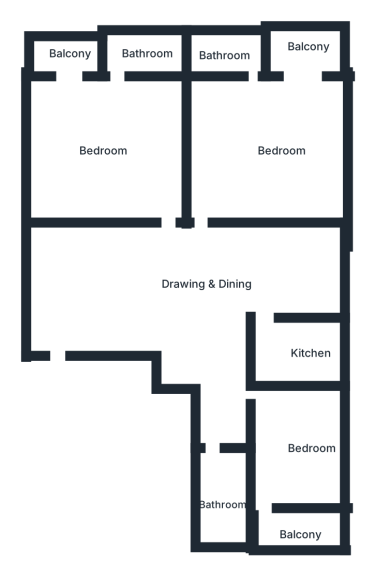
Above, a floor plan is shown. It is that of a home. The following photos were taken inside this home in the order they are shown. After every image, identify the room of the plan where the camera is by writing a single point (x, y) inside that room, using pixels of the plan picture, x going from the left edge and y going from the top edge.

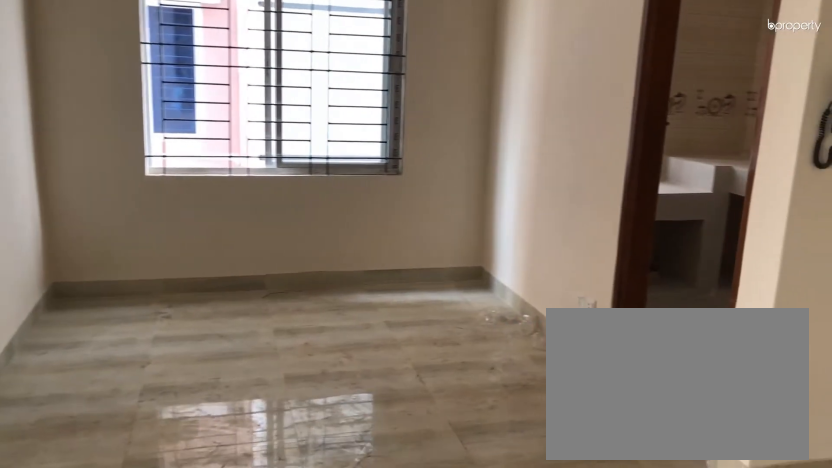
(177, 290)
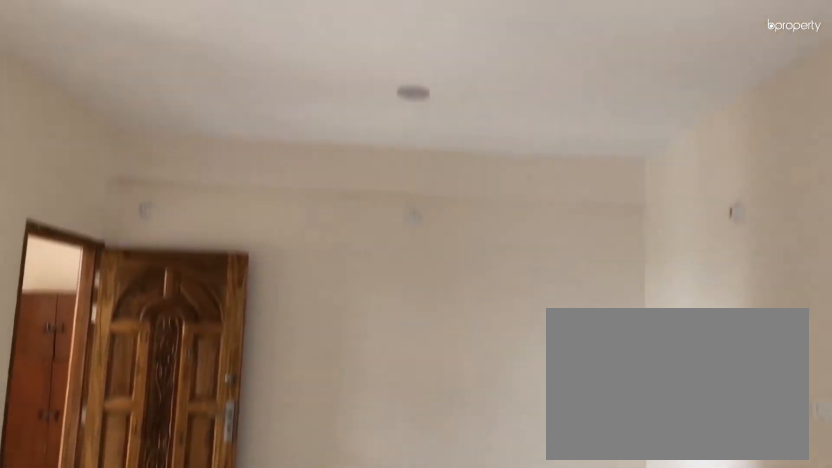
(177, 290)
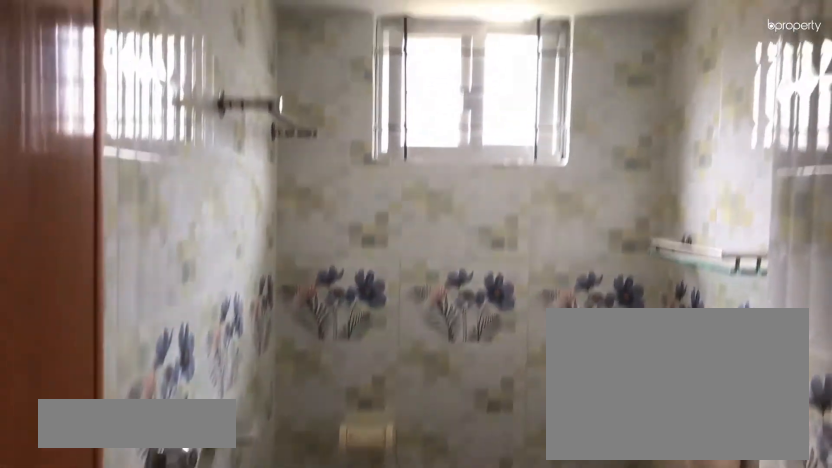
(223, 487)
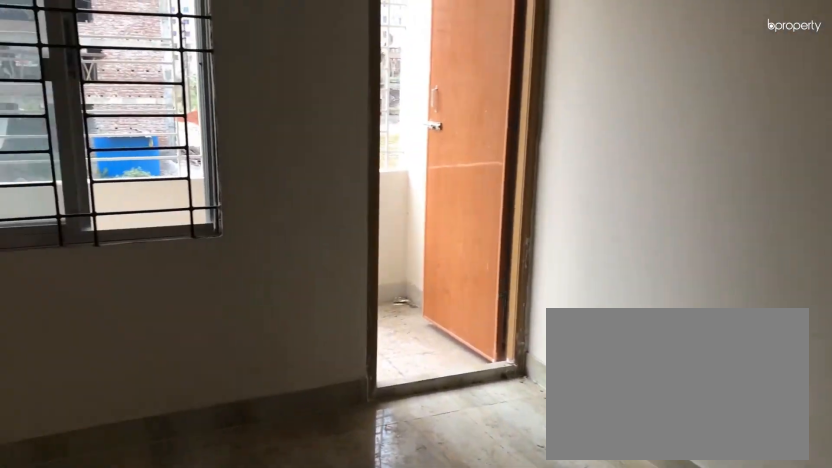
(311, 449)
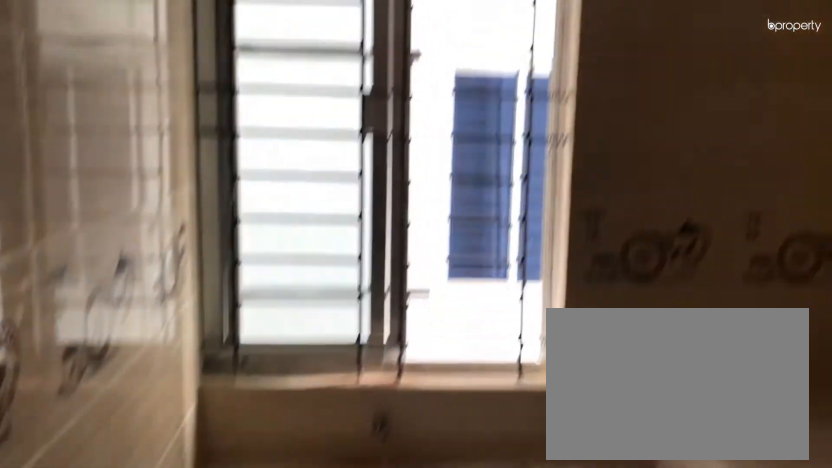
(308, 362)
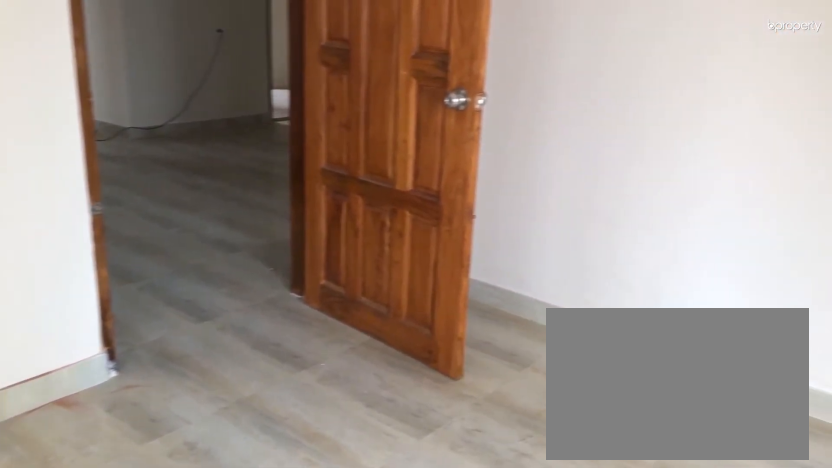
(290, 148)
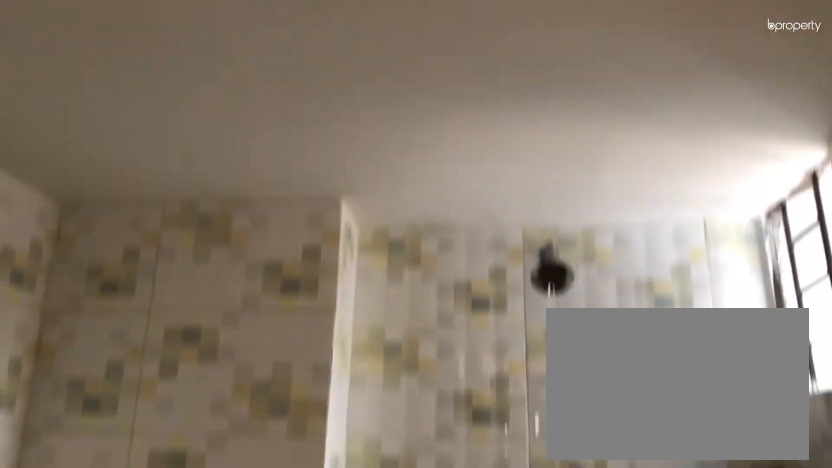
(230, 56)
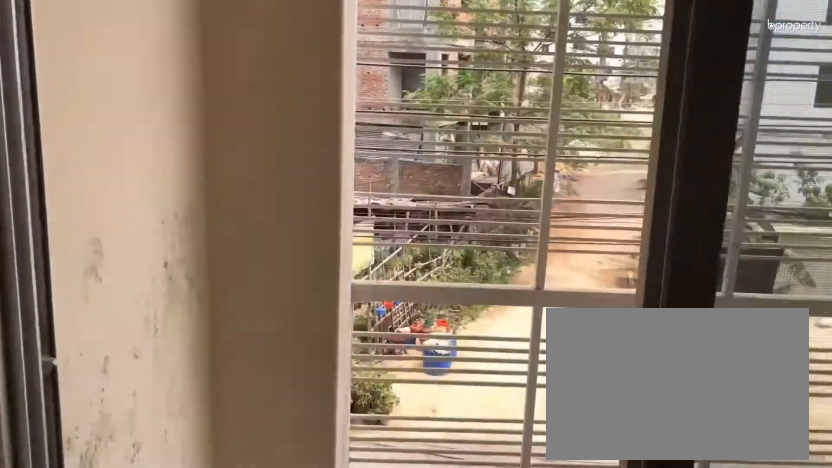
(306, 85)
